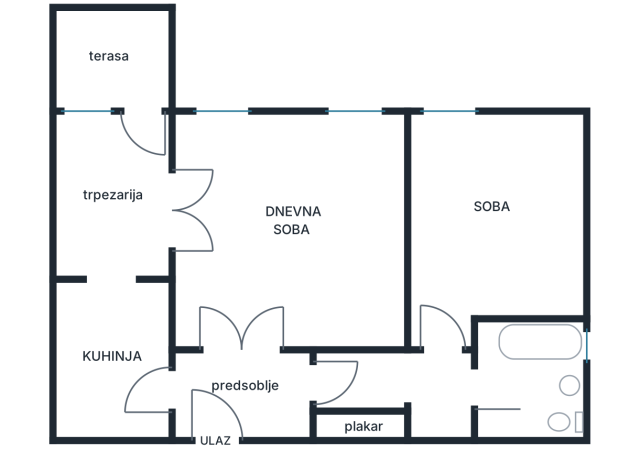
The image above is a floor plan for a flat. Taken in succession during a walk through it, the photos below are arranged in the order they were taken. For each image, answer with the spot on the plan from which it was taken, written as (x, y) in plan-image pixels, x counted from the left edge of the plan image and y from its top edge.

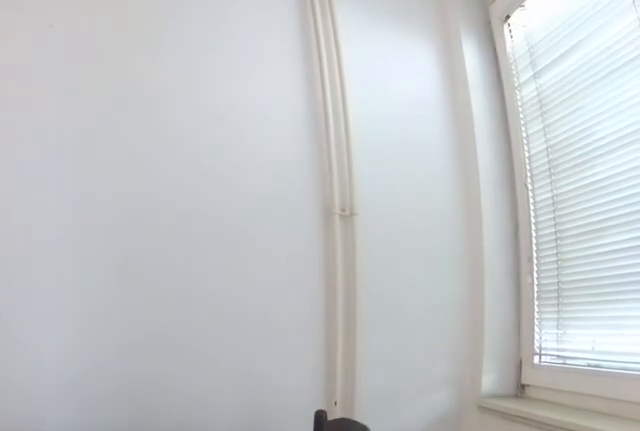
(136, 149)
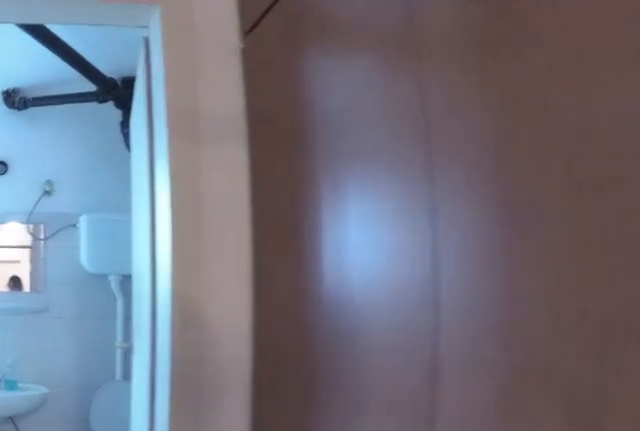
(377, 389)
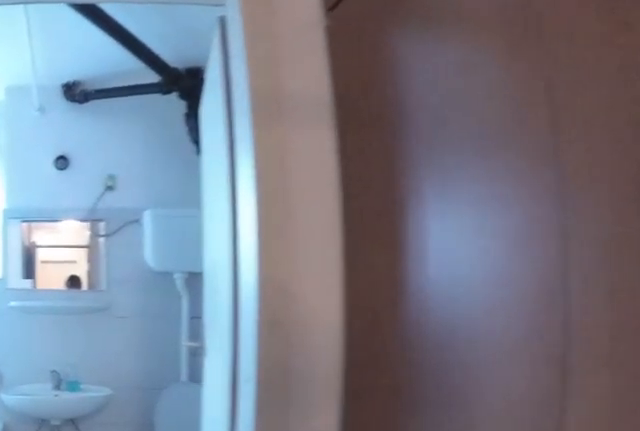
(384, 393)
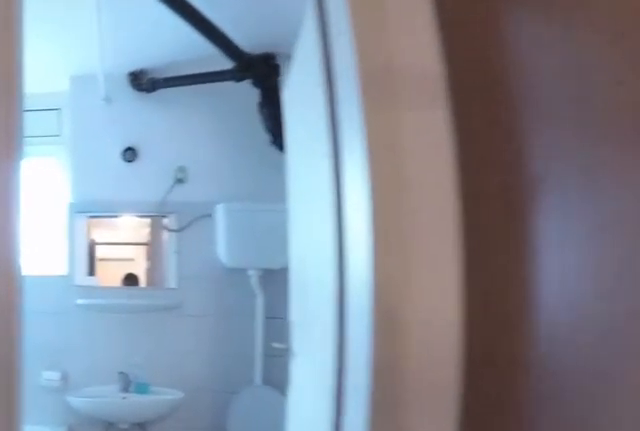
(392, 397)
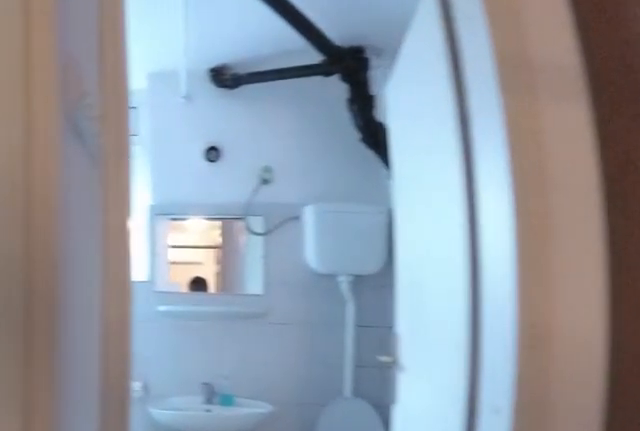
(401, 399)
